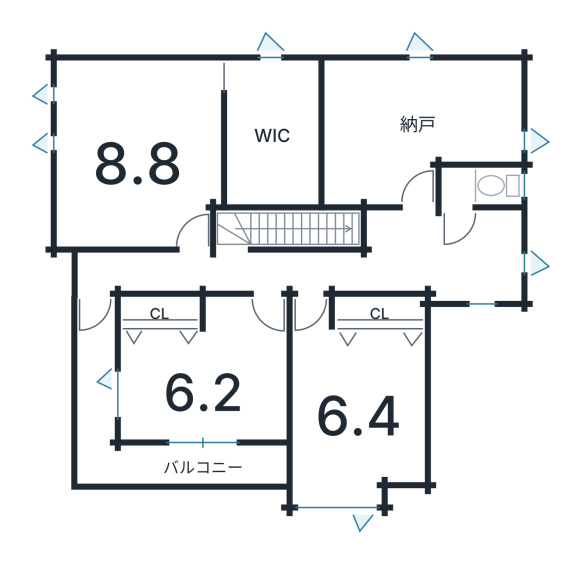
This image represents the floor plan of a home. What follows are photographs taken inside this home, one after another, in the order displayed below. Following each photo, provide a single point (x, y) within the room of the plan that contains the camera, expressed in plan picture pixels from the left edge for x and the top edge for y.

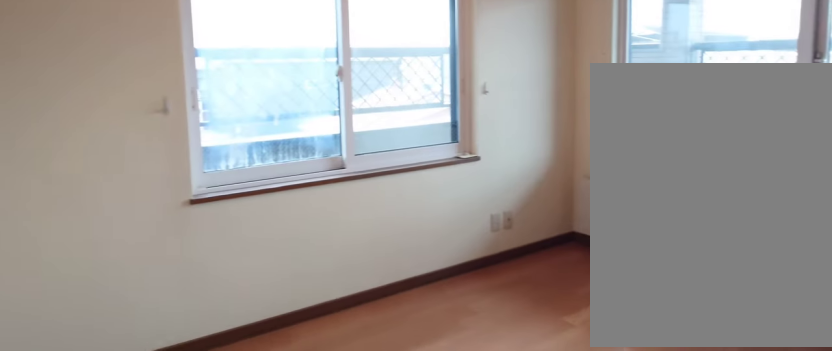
(195, 391)
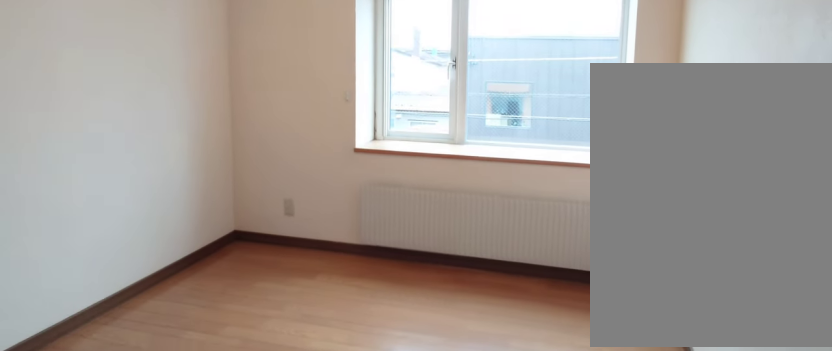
(352, 415)
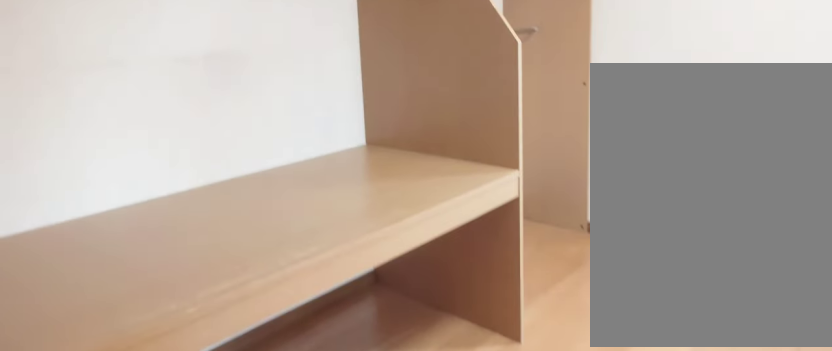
(390, 133)
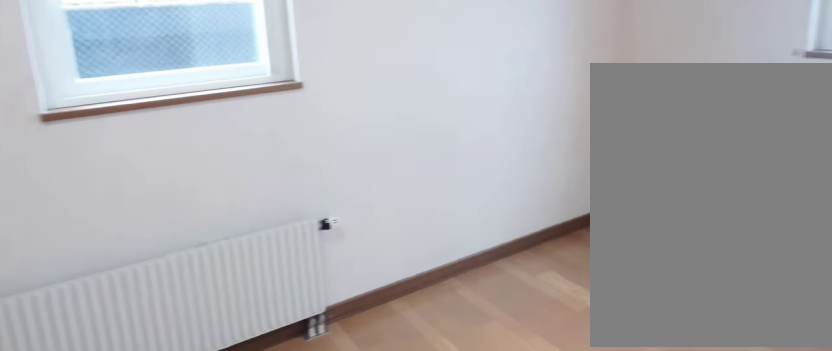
(390, 133)
